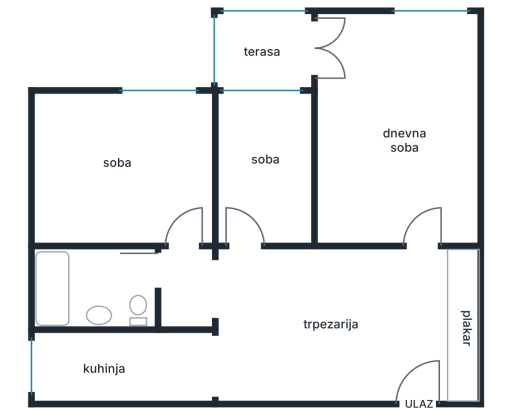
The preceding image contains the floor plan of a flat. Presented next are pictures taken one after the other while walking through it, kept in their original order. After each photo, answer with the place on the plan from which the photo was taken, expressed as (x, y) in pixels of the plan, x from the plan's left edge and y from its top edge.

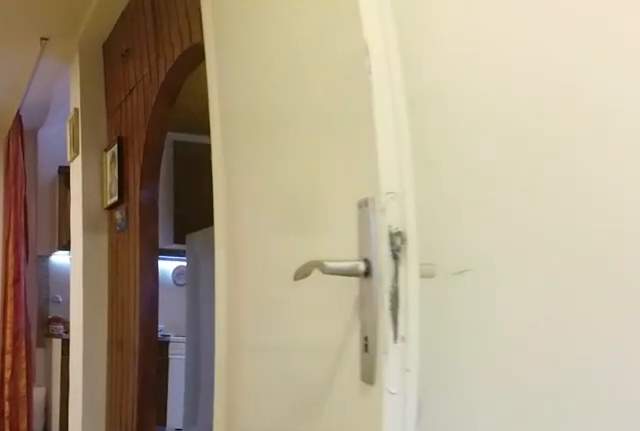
(258, 164)
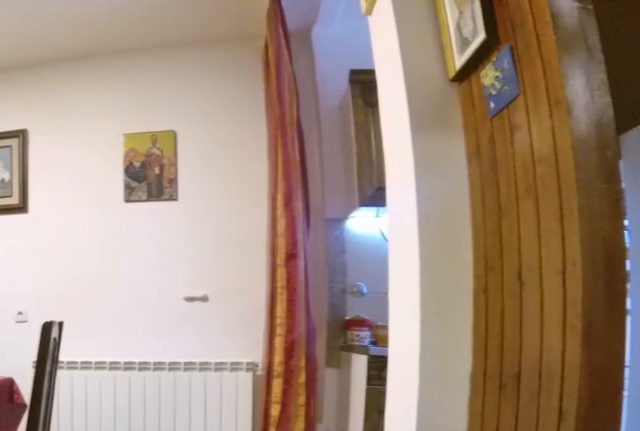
(239, 240)
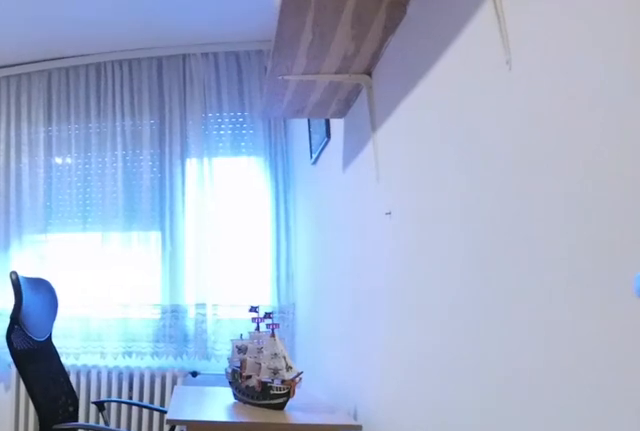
(189, 263)
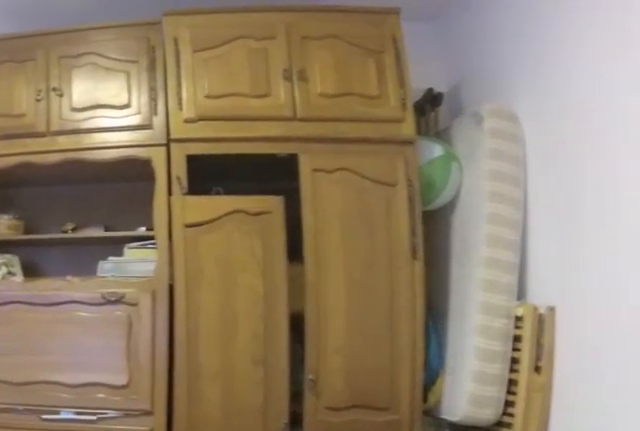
(122, 113)
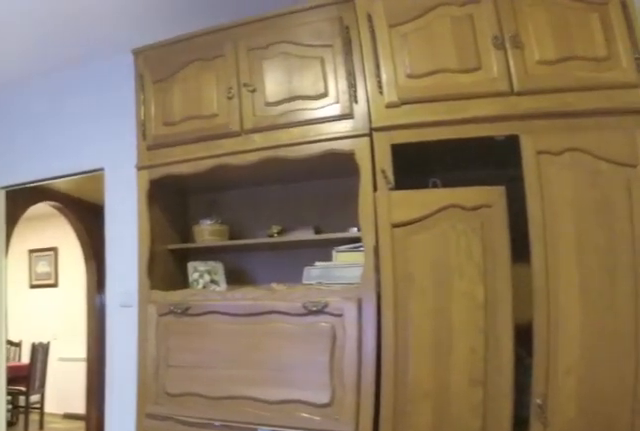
(119, 114)
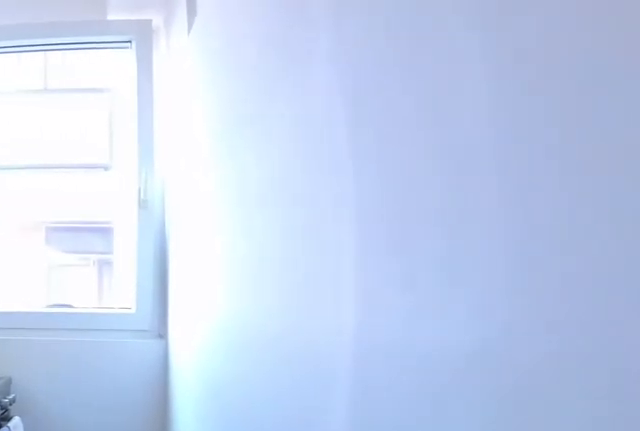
(161, 365)
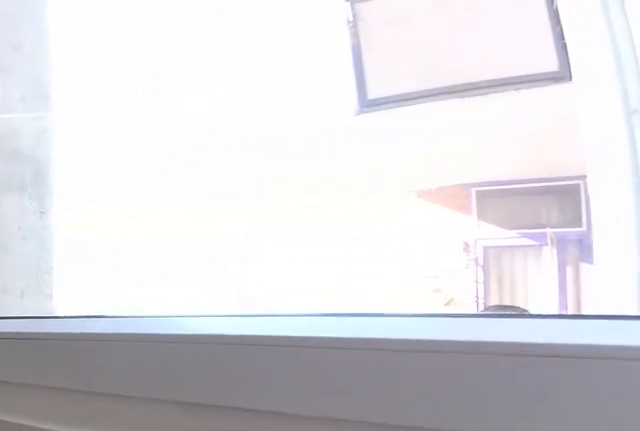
(65, 353)
